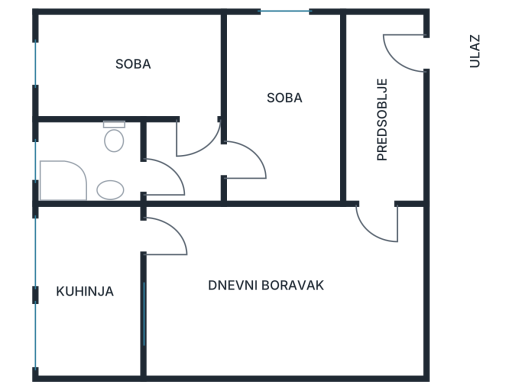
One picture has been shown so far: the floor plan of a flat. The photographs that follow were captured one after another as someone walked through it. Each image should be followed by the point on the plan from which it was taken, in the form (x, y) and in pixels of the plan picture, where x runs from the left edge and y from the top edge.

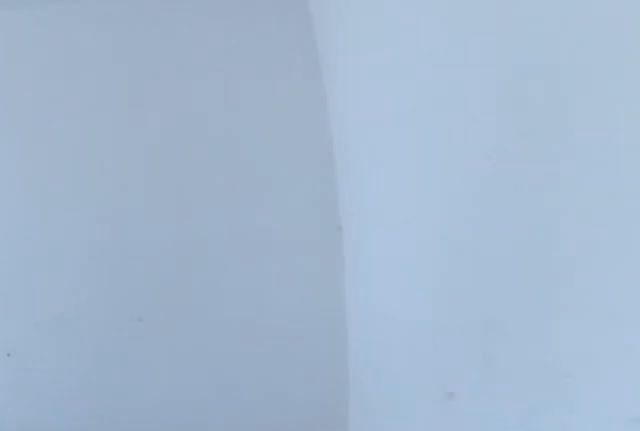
(194, 130)
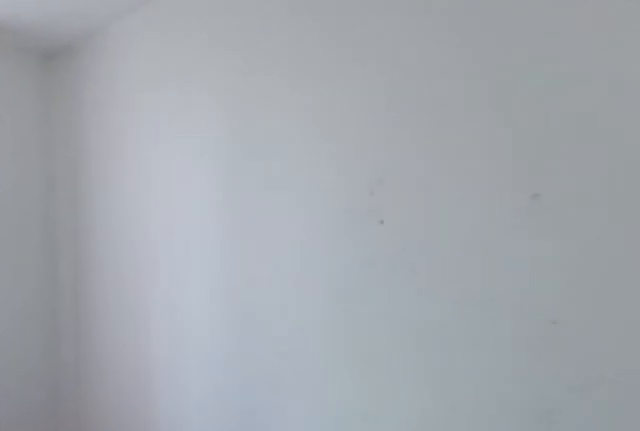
(179, 91)
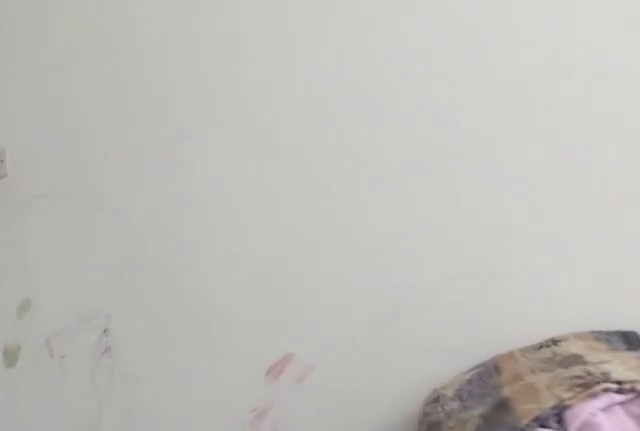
(96, 57)
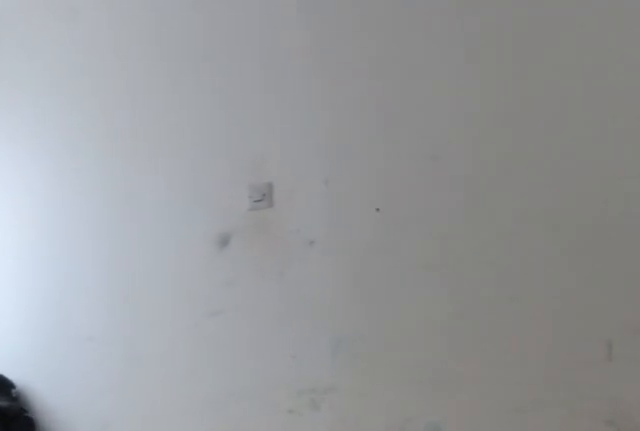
(245, 159)
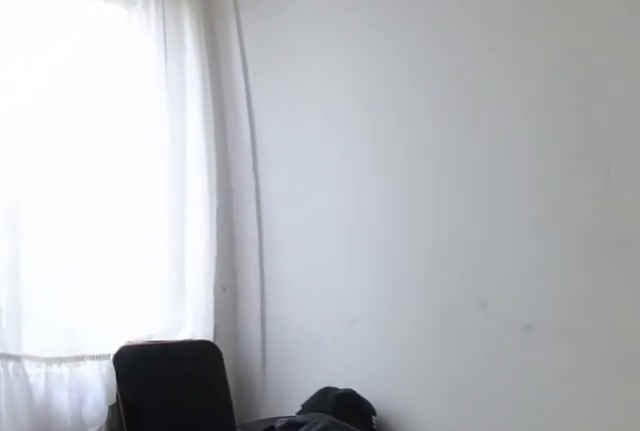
(268, 116)
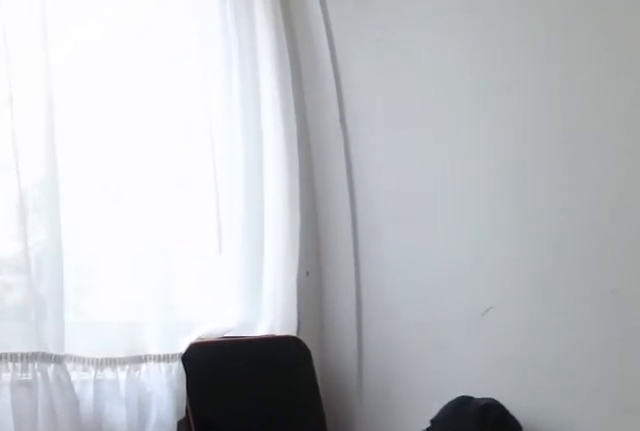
(271, 97)
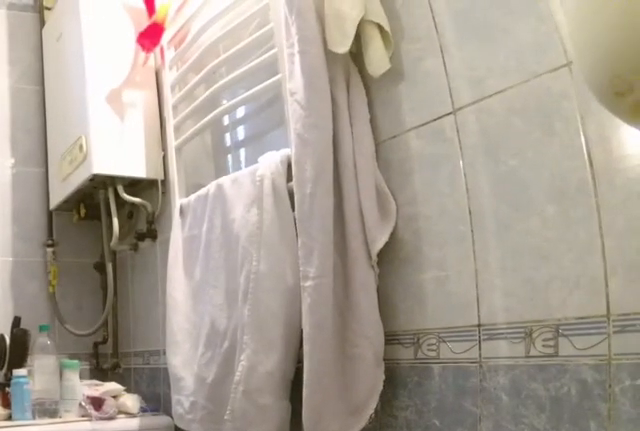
(153, 169)
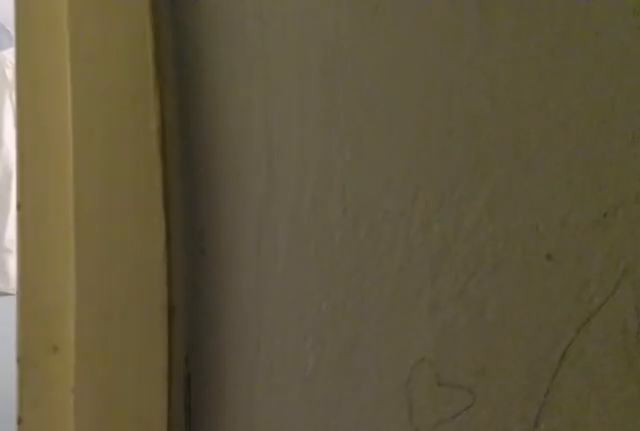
(163, 161)
